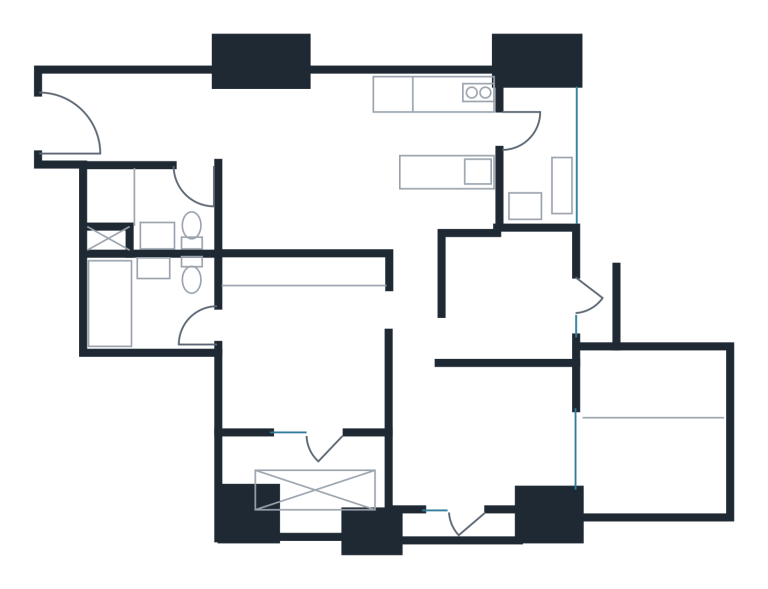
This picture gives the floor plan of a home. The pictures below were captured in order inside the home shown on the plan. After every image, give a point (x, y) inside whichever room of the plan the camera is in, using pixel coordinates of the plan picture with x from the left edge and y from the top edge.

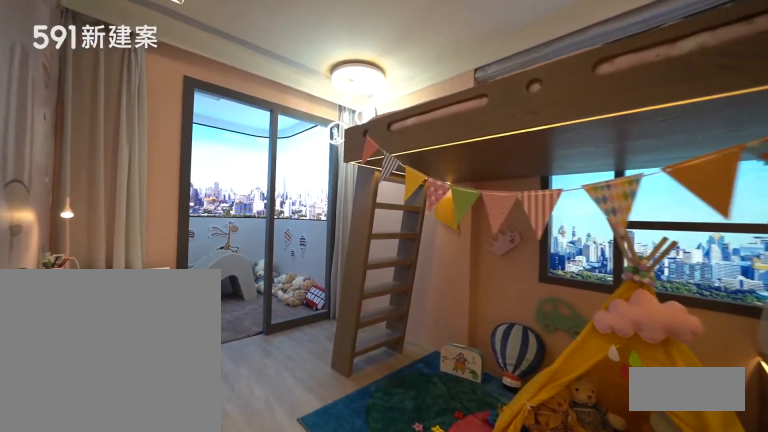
(484, 439)
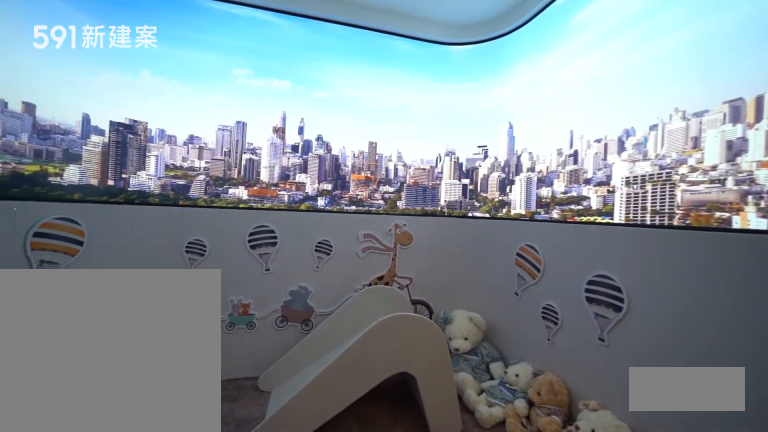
(656, 434)
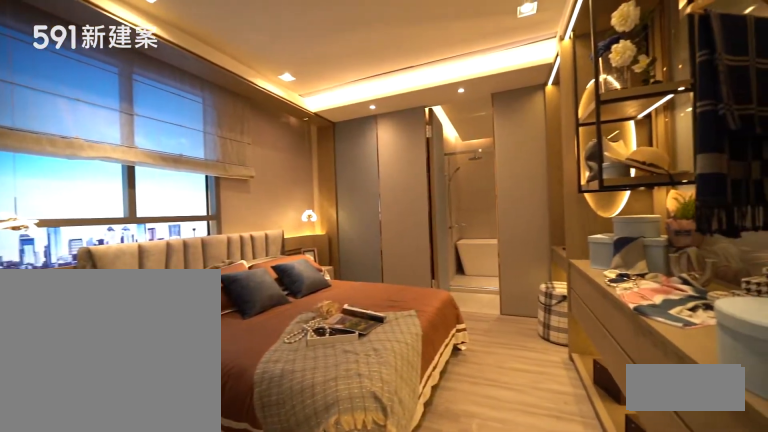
(303, 343)
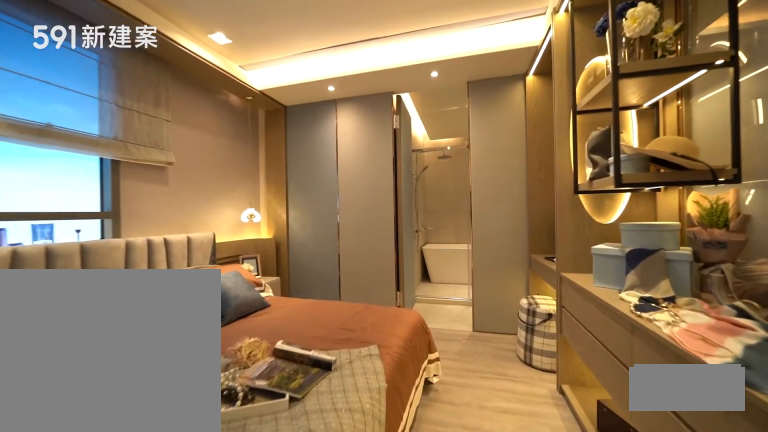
(303, 343)
